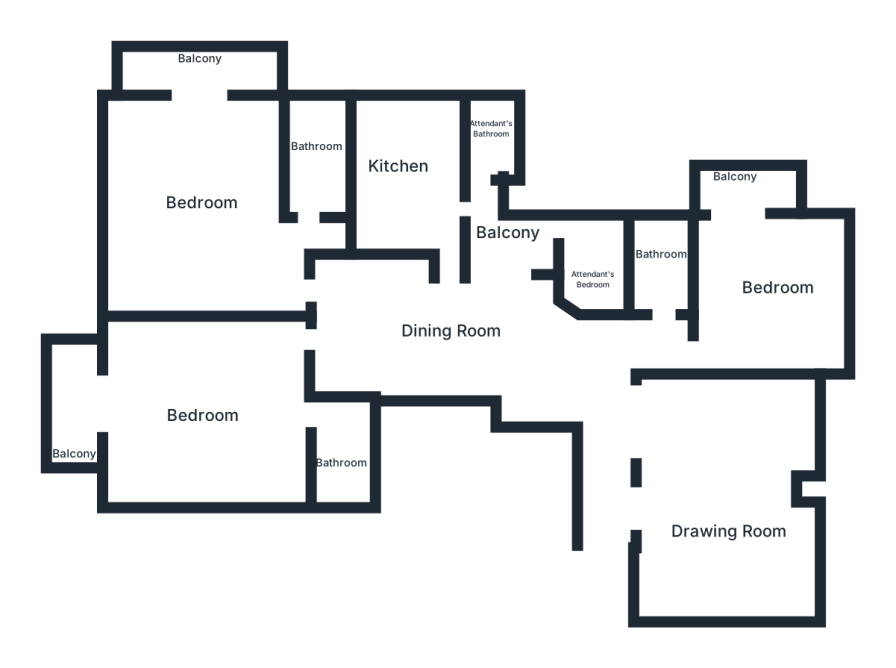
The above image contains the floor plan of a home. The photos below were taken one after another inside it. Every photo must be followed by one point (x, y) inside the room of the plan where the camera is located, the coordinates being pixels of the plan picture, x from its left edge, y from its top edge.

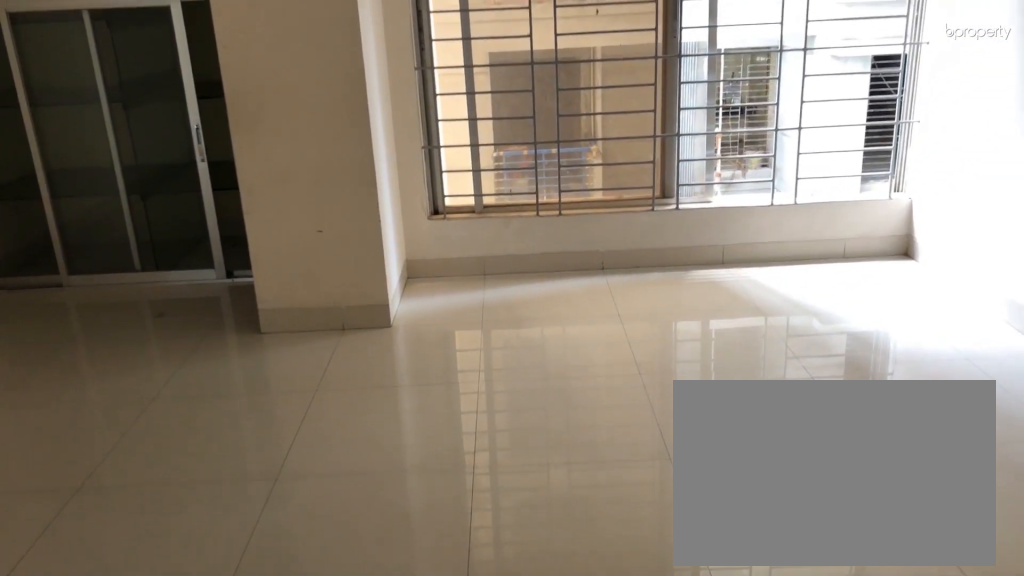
(716, 503)
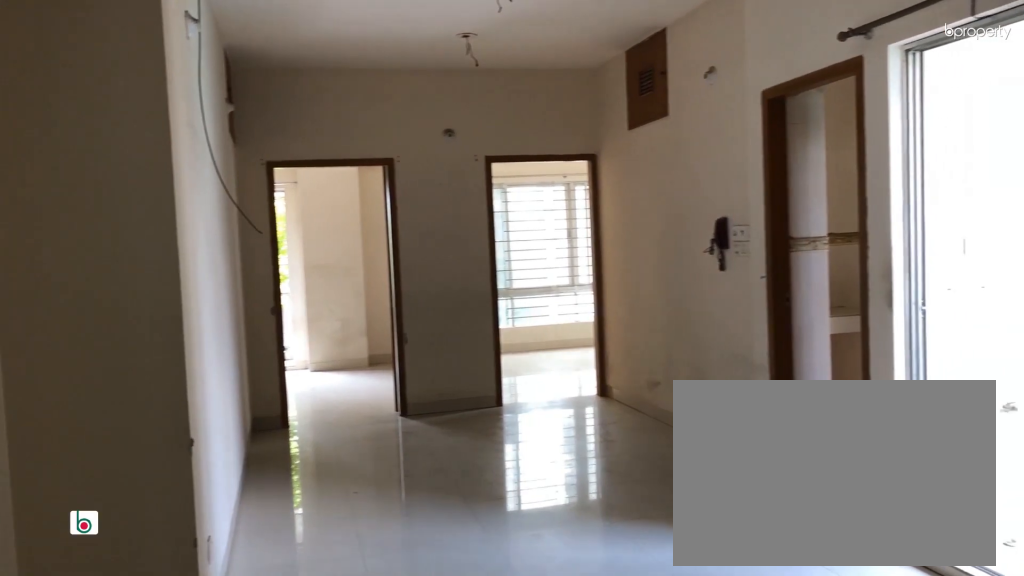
(437, 322)
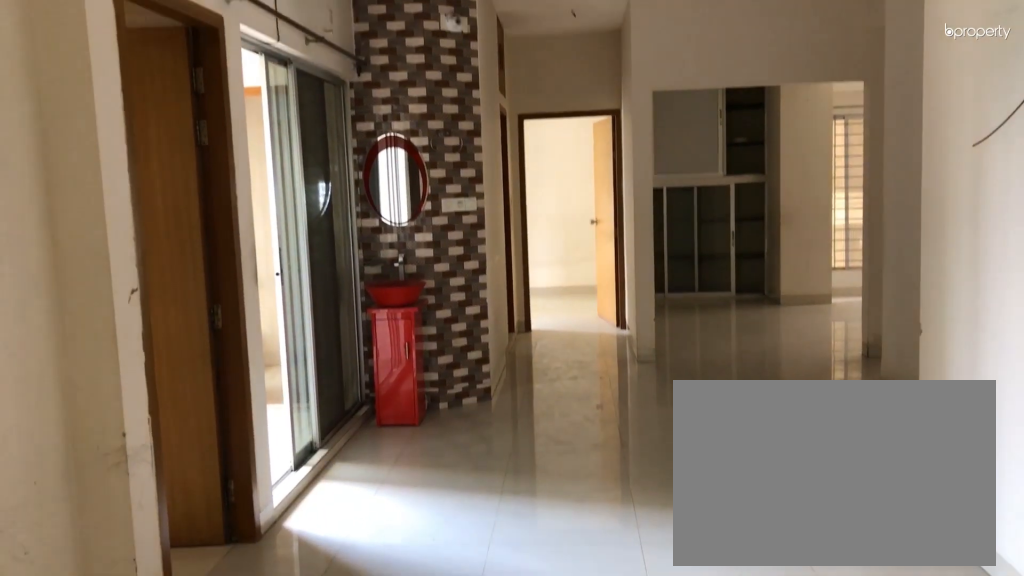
(437, 322)
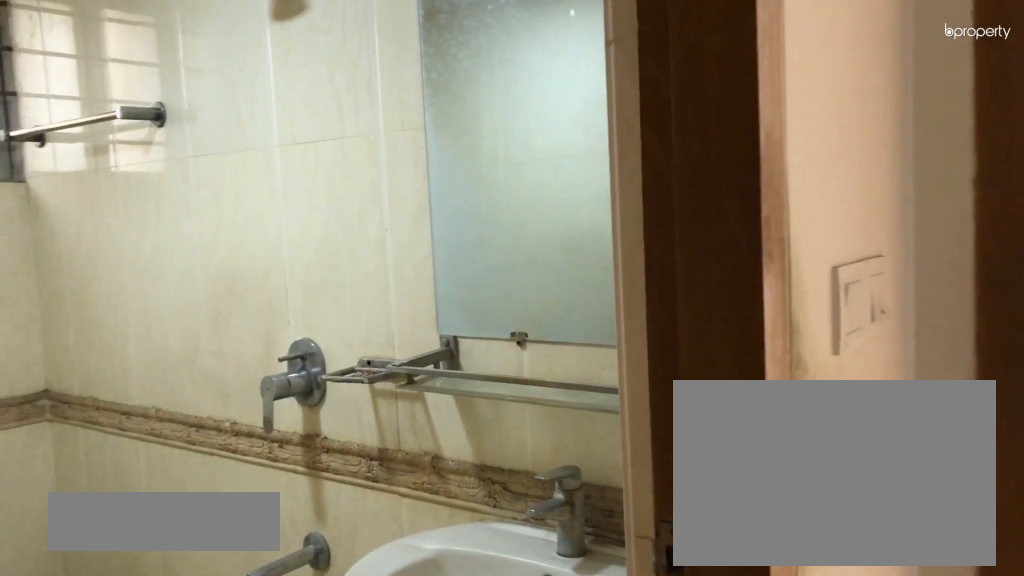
(663, 262)
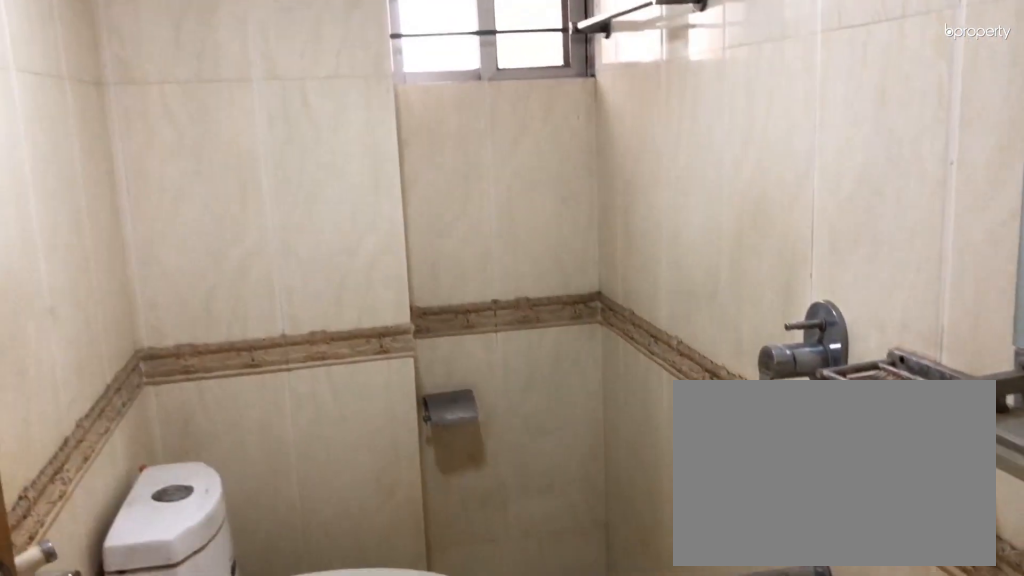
(663, 262)
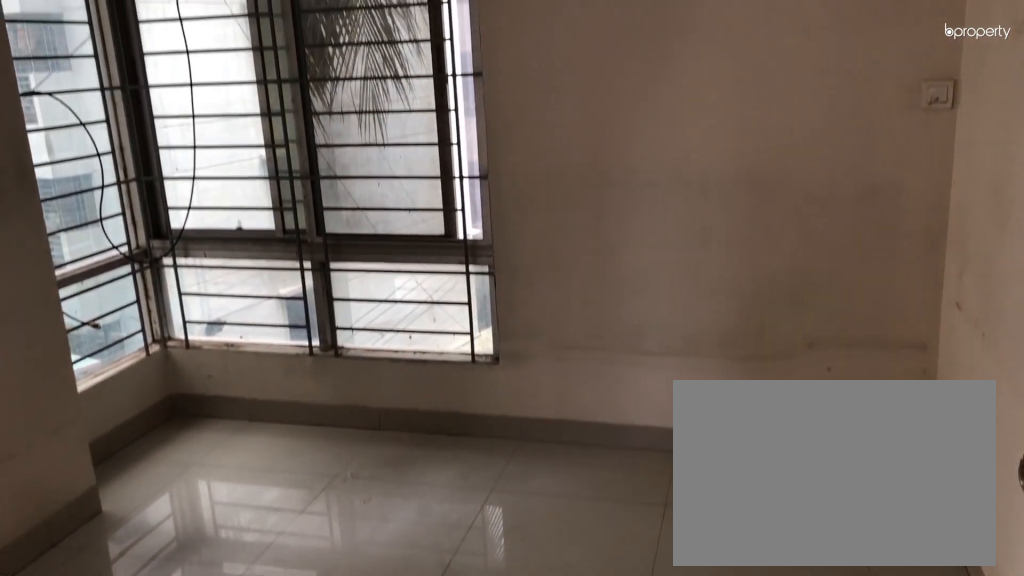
(768, 278)
